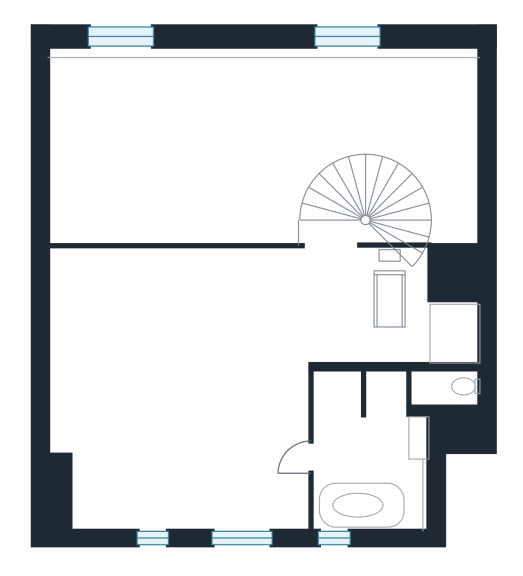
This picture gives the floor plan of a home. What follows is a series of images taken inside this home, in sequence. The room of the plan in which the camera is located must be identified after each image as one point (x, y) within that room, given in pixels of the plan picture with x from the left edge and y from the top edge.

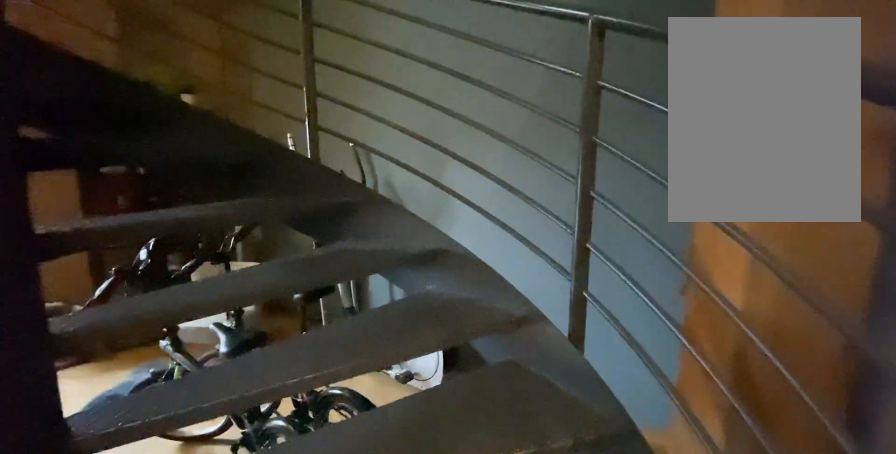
(363, 215)
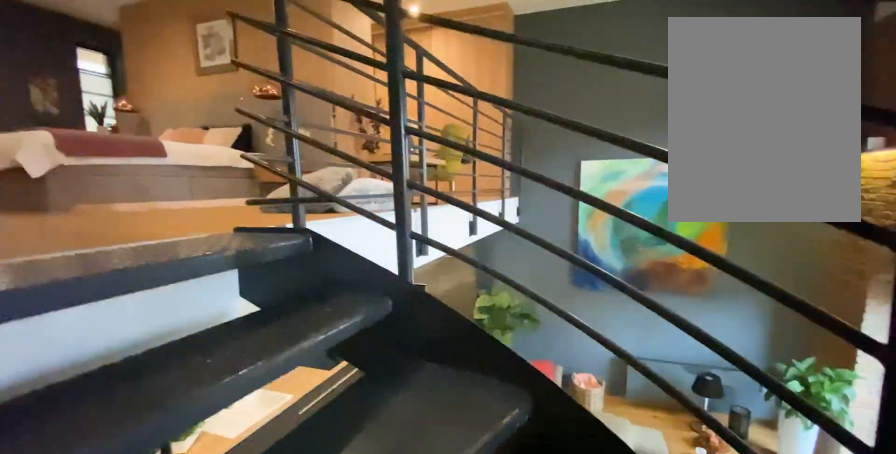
(363, 215)
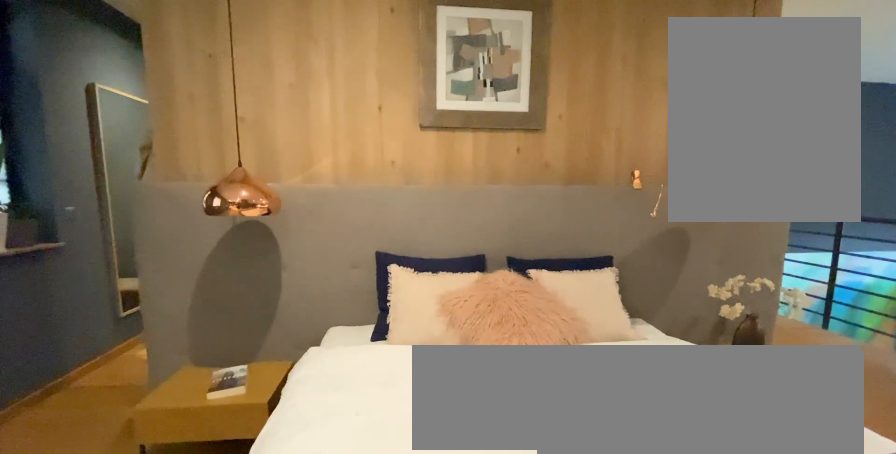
(217, 401)
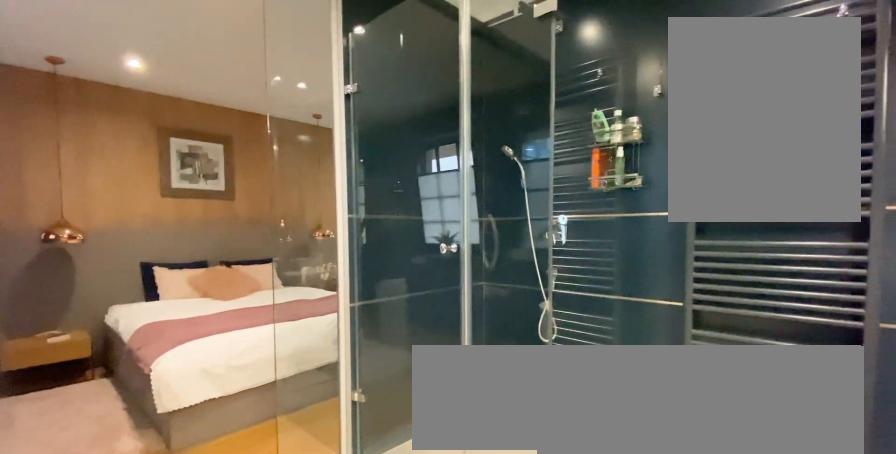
(361, 434)
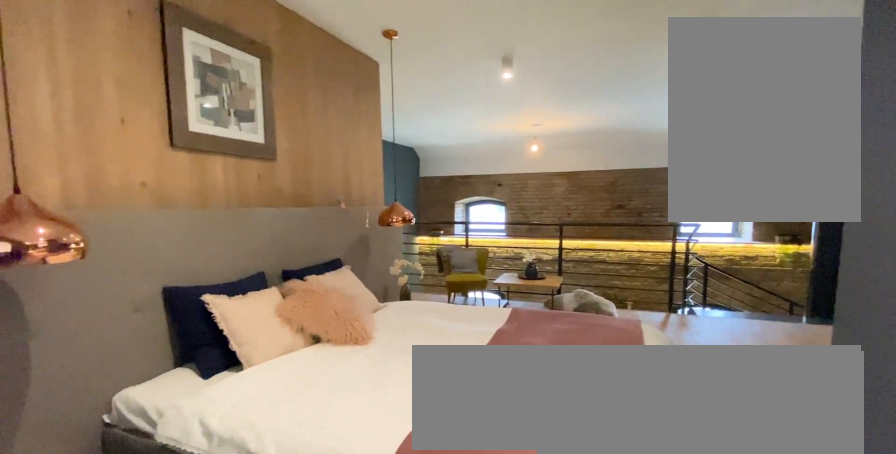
(217, 401)
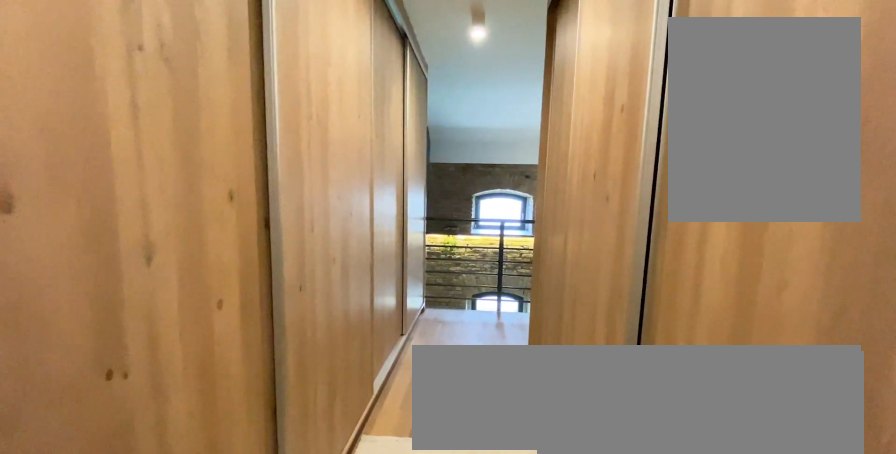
(217, 401)
